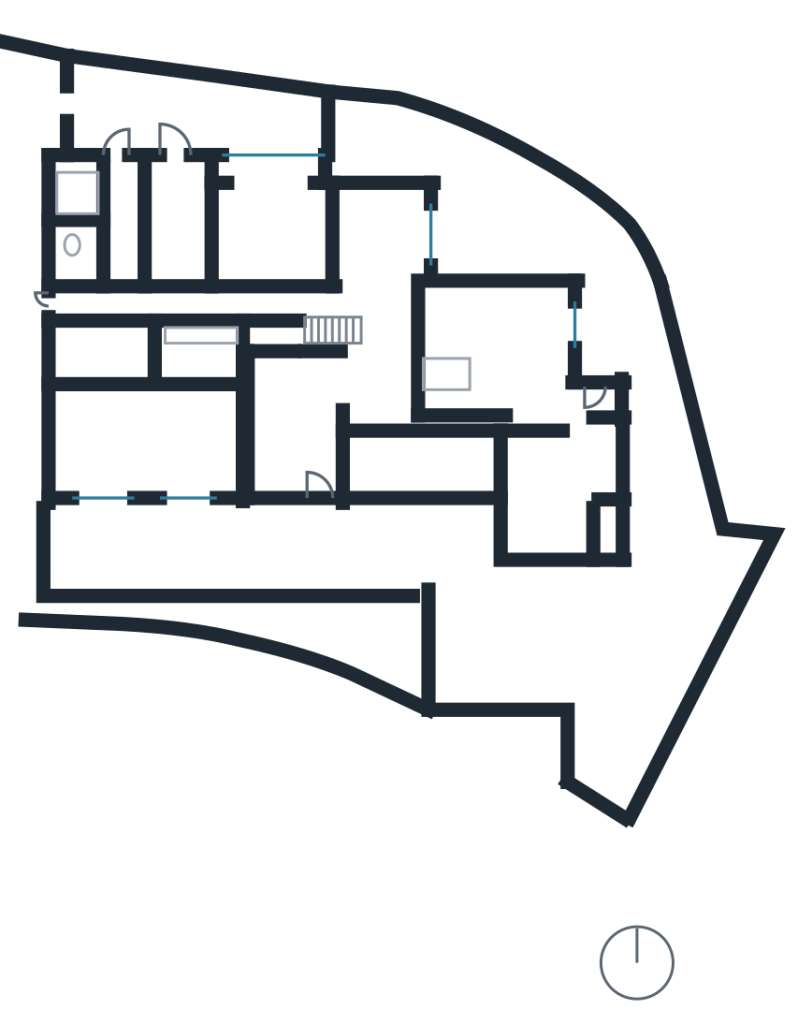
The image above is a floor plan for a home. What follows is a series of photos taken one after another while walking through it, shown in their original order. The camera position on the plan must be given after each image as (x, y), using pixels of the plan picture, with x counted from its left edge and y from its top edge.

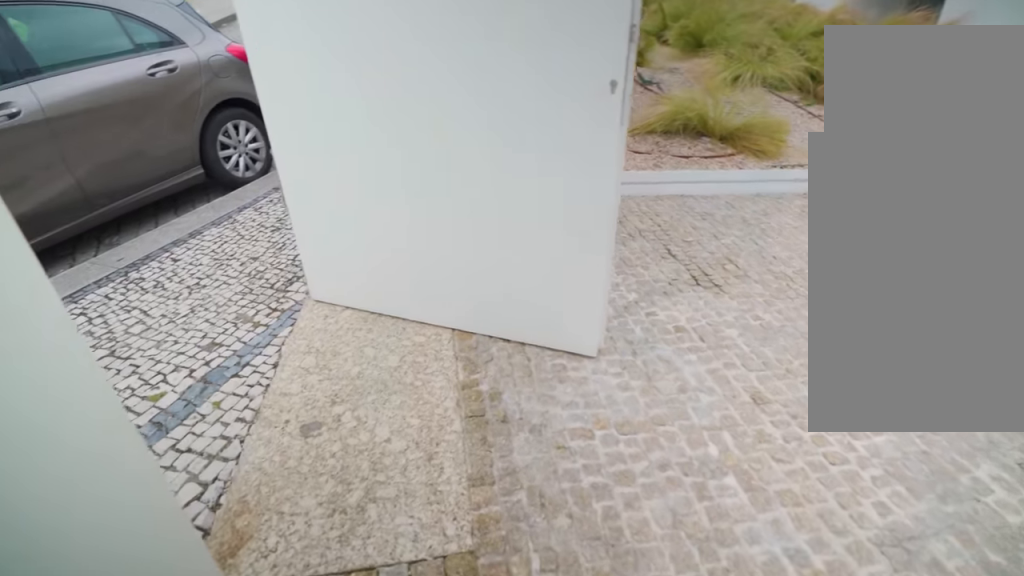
(458, 684)
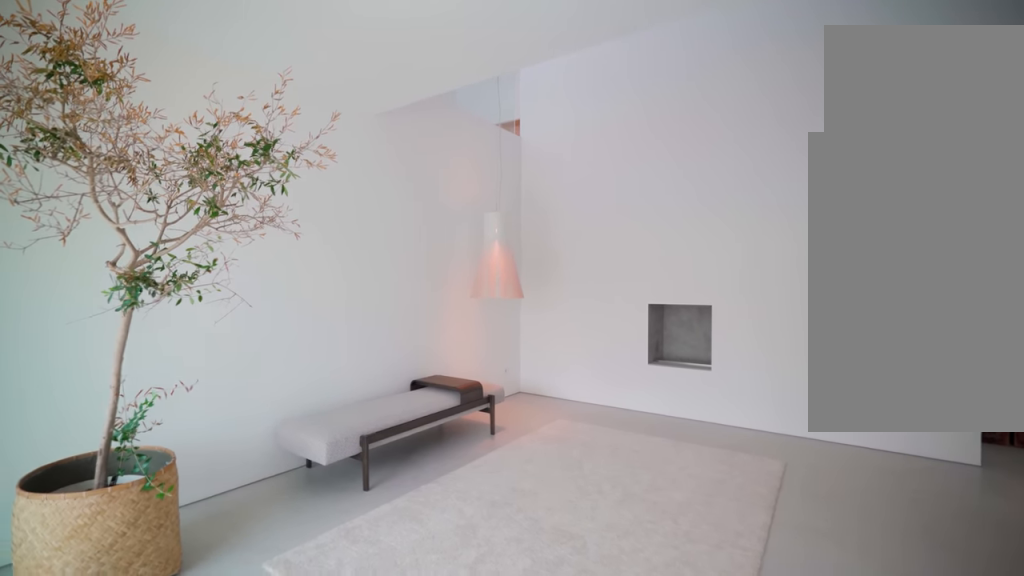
(319, 482)
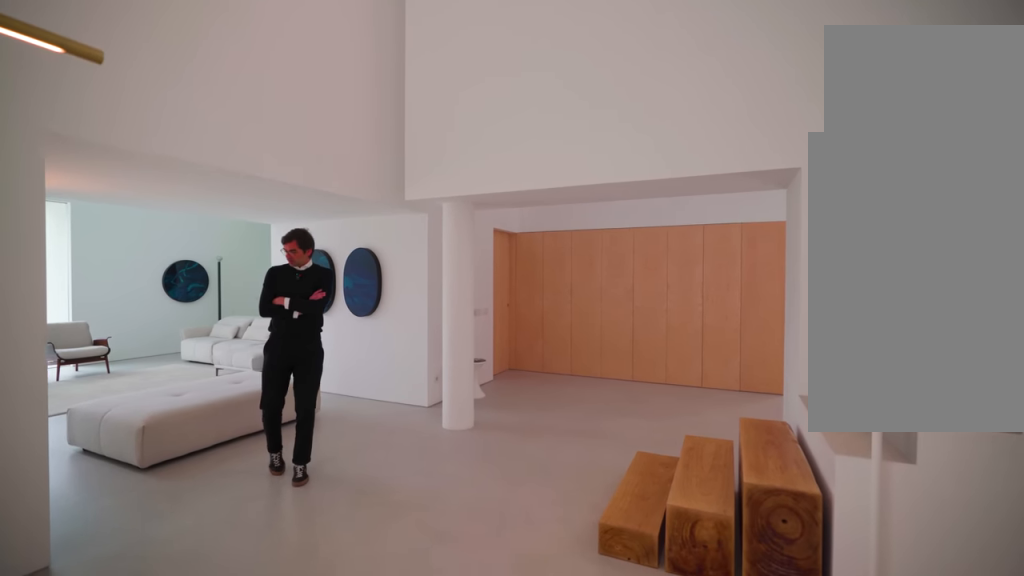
(367, 286)
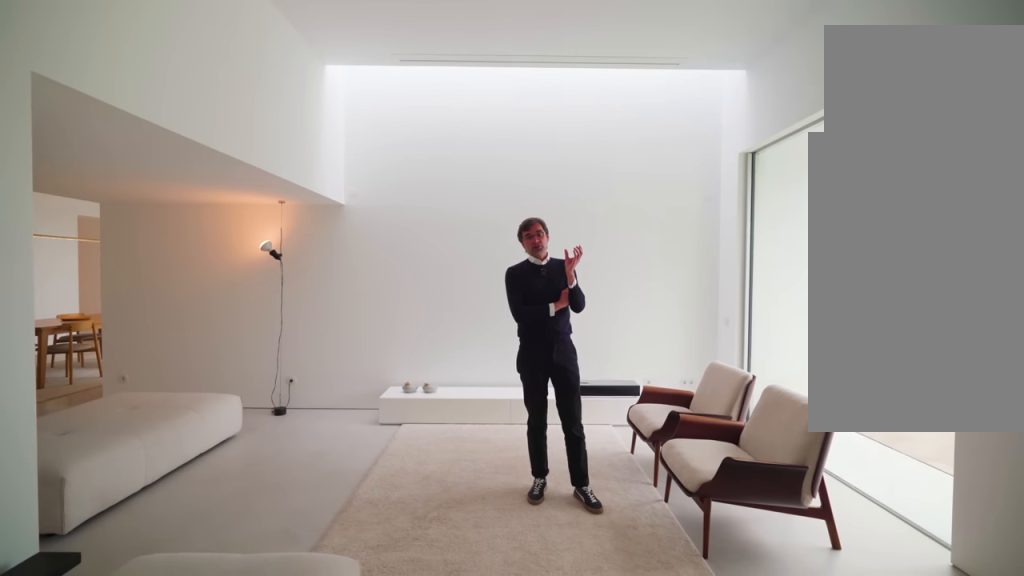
(527, 363)
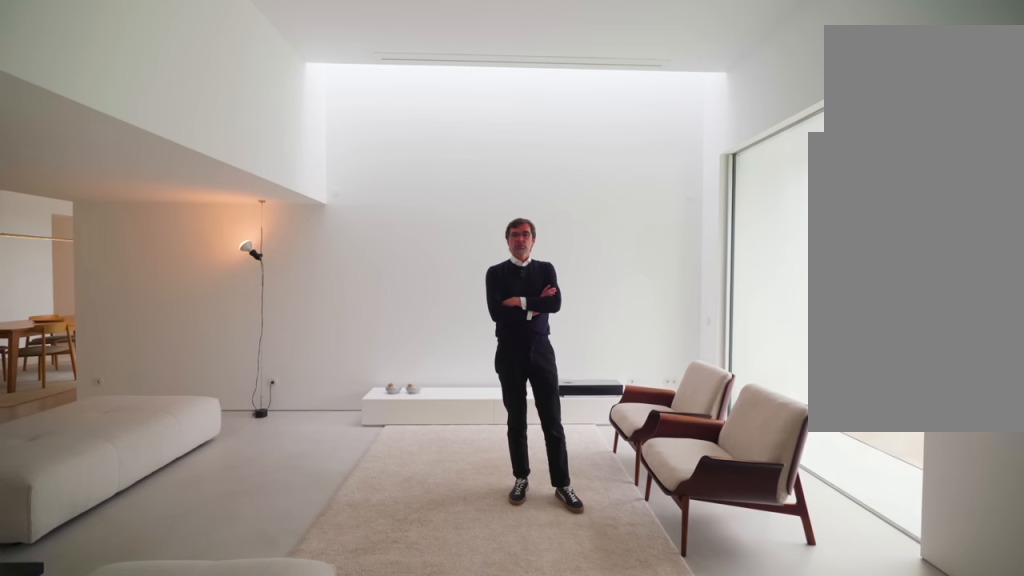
(527, 364)
